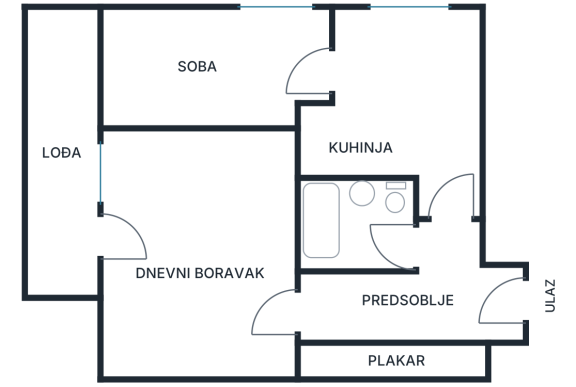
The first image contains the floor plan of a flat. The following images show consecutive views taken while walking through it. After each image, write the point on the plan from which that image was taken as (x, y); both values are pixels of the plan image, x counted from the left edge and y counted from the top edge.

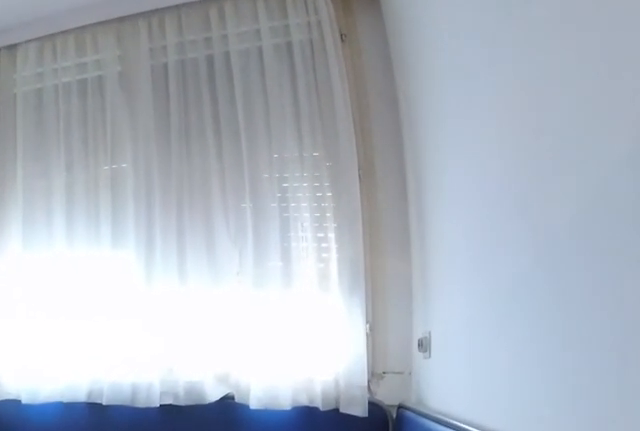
(446, 128)
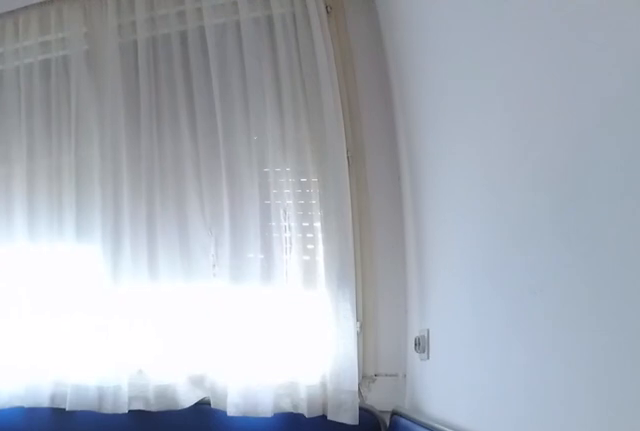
(446, 116)
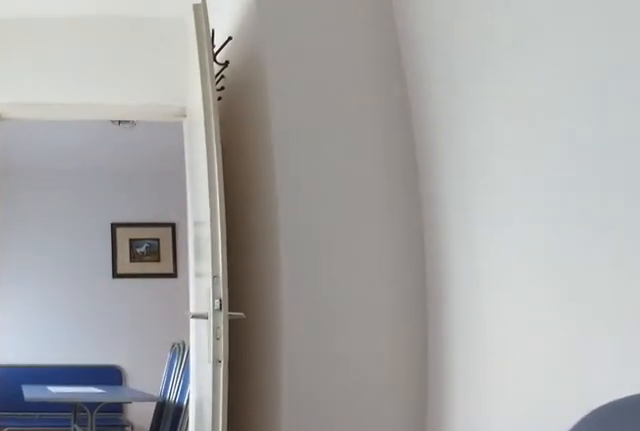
(169, 78)
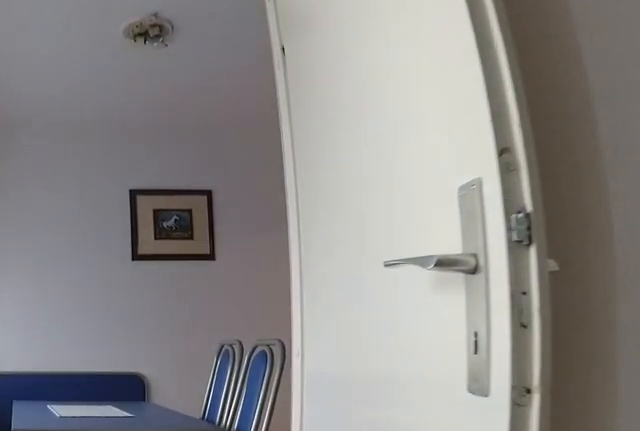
(232, 78)
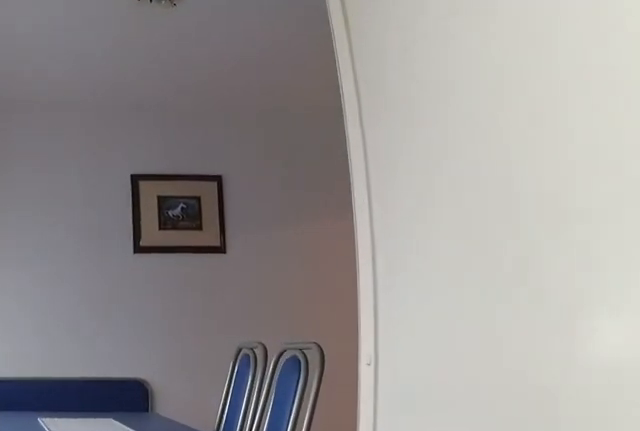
(253, 78)
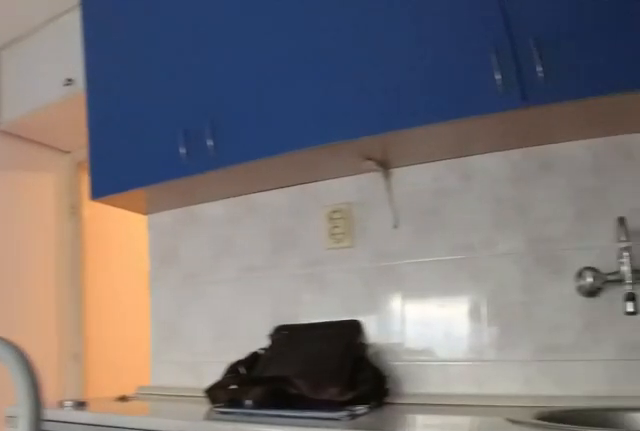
(337, 69)
